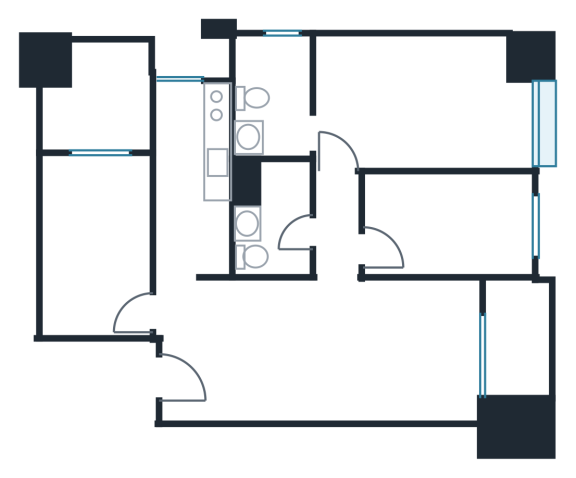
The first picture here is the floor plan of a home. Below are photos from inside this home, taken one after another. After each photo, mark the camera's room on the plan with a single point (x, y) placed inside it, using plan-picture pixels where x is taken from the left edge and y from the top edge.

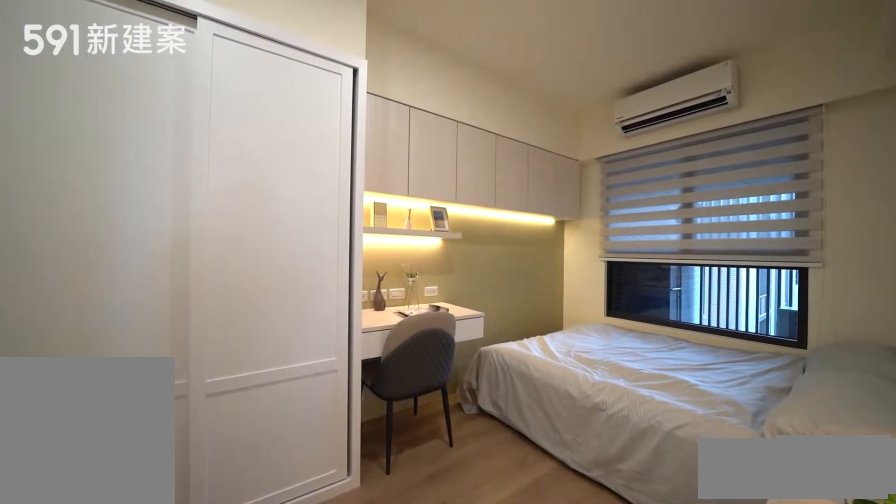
(93, 241)
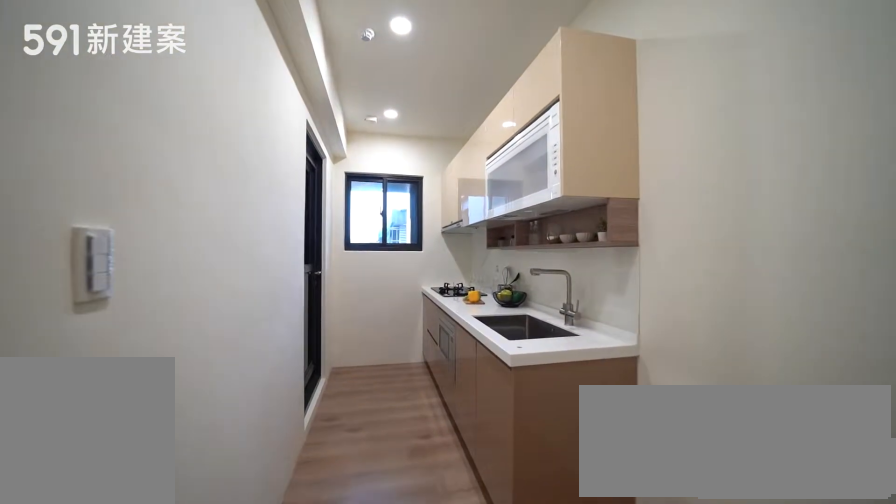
(193, 168)
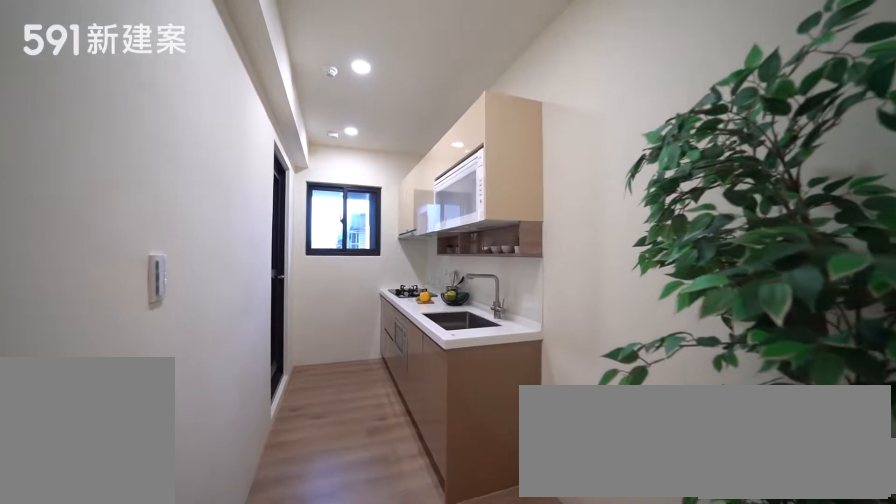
(193, 168)
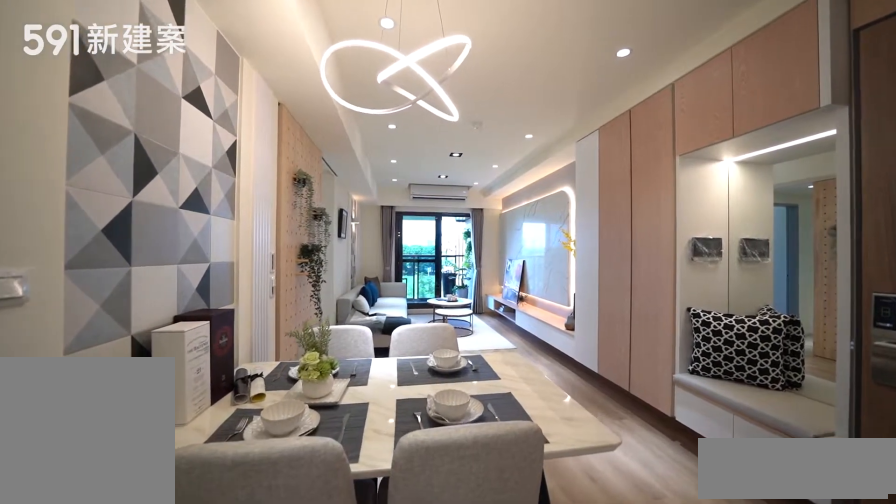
(258, 351)
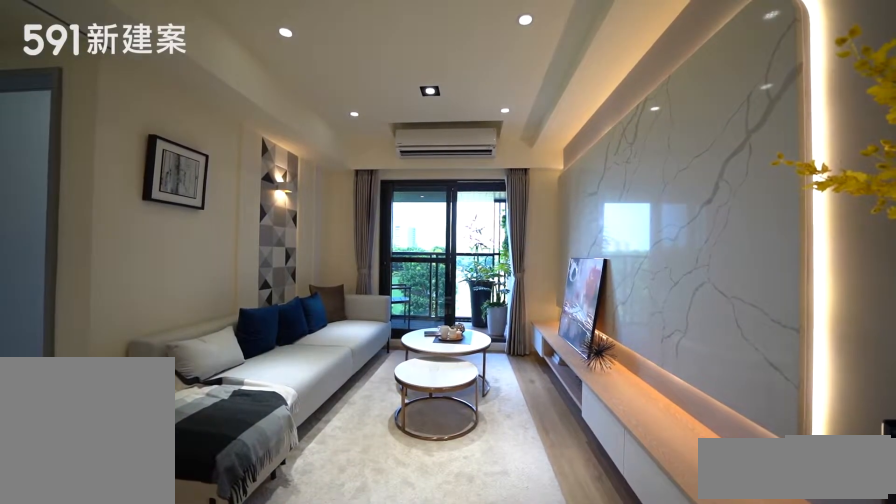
(405, 352)
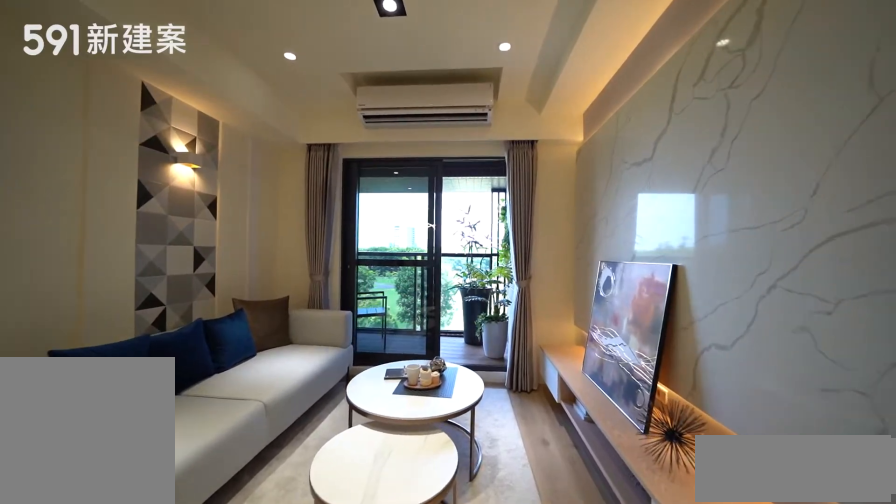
(405, 352)
